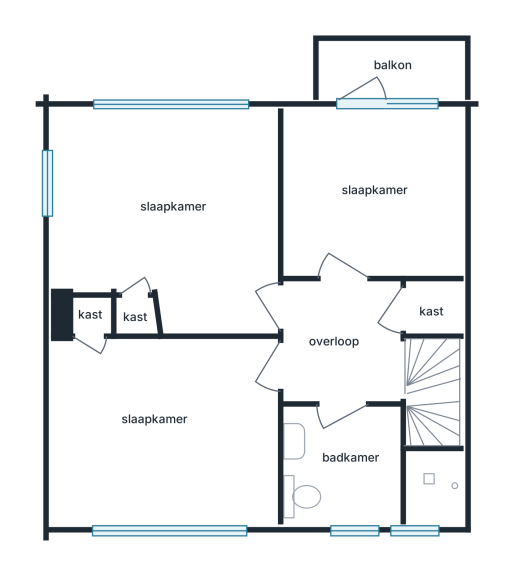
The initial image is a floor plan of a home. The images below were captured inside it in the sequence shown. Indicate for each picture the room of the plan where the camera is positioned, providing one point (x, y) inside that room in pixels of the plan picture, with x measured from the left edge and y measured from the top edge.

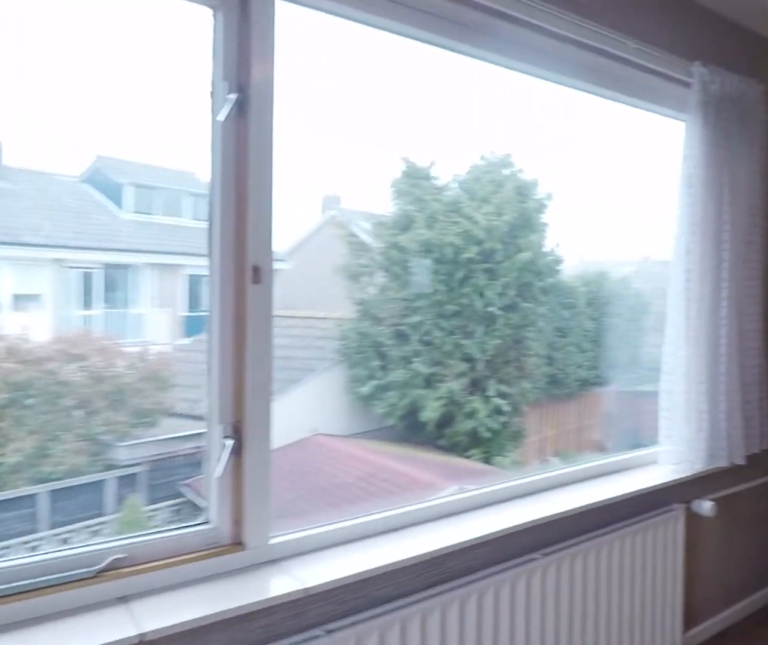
(263, 223)
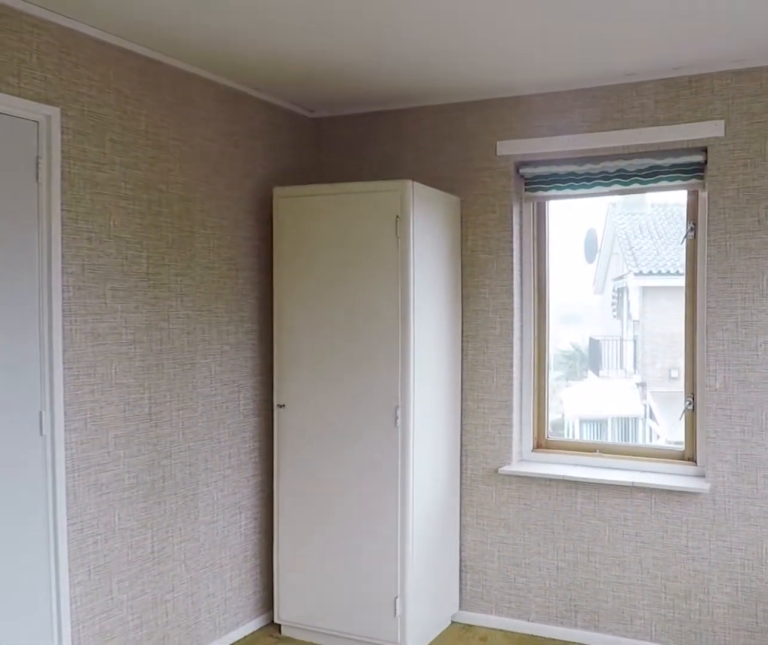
(263, 223)
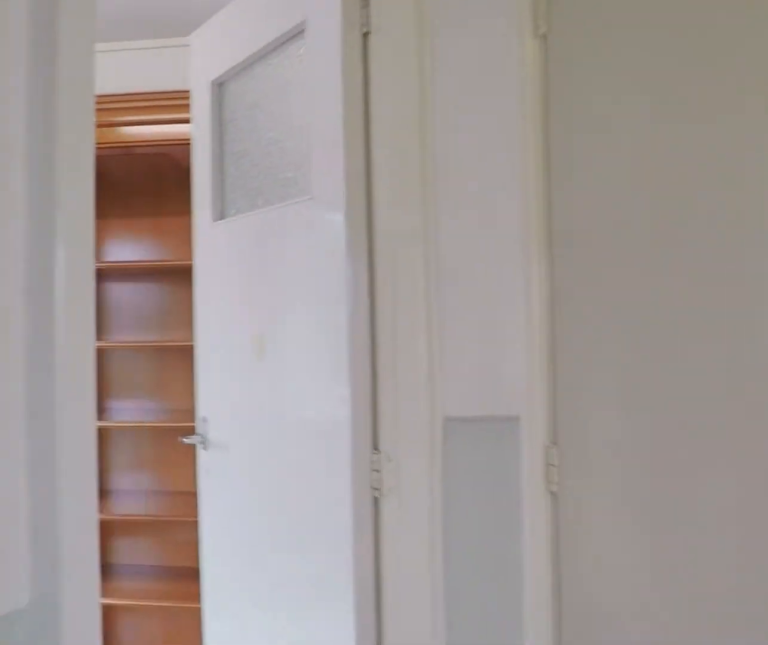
(344, 342)
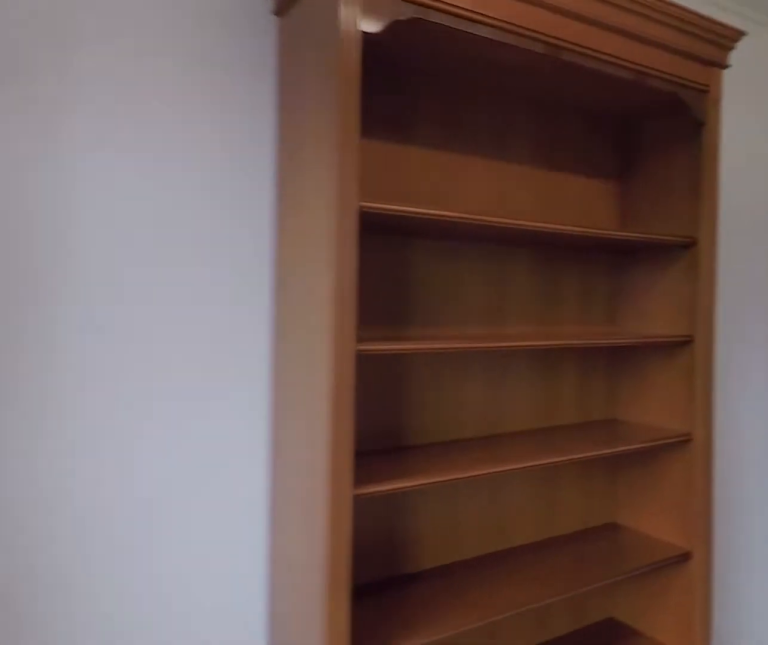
(373, 193)
